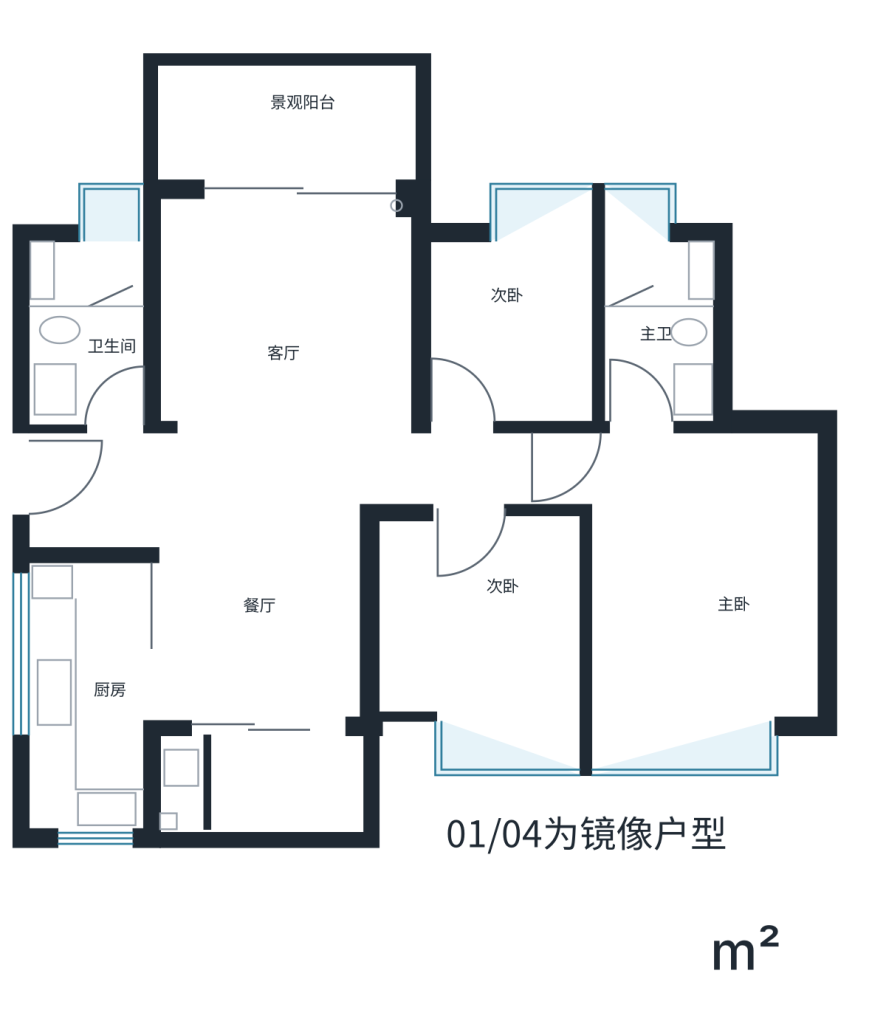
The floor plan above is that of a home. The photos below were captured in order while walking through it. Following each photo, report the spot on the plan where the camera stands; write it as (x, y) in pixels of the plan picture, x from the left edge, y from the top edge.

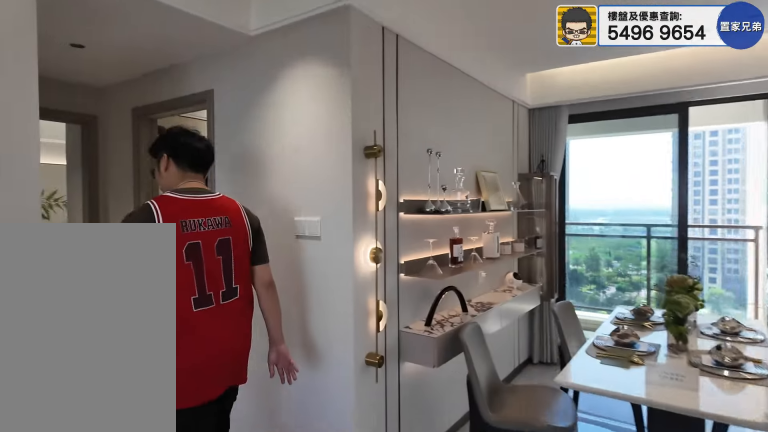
(359, 396)
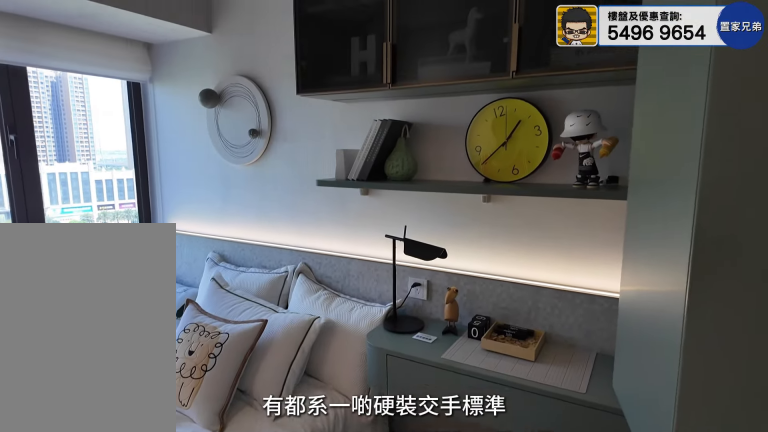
(471, 287)
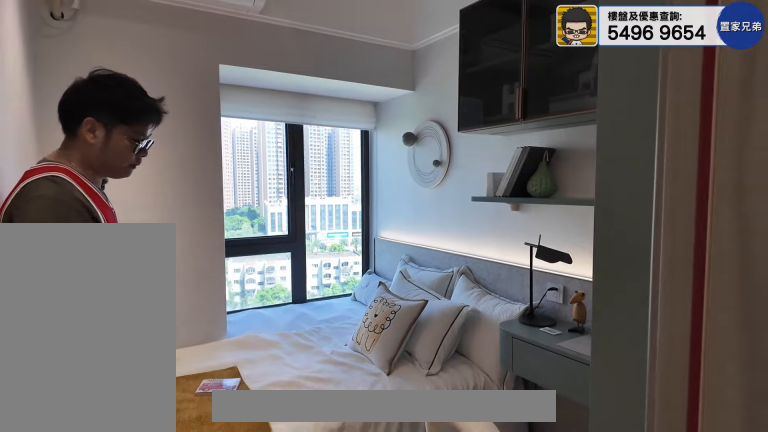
(466, 334)
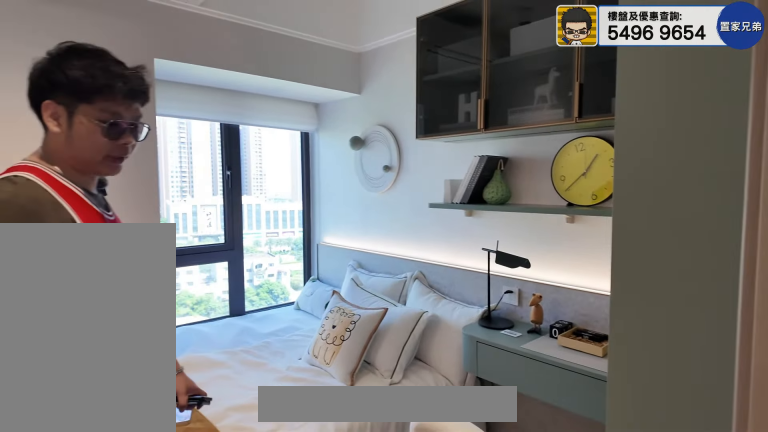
(484, 340)
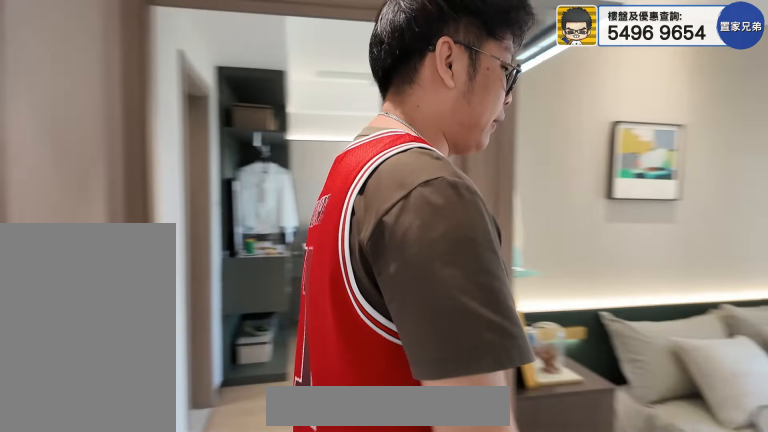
(482, 452)
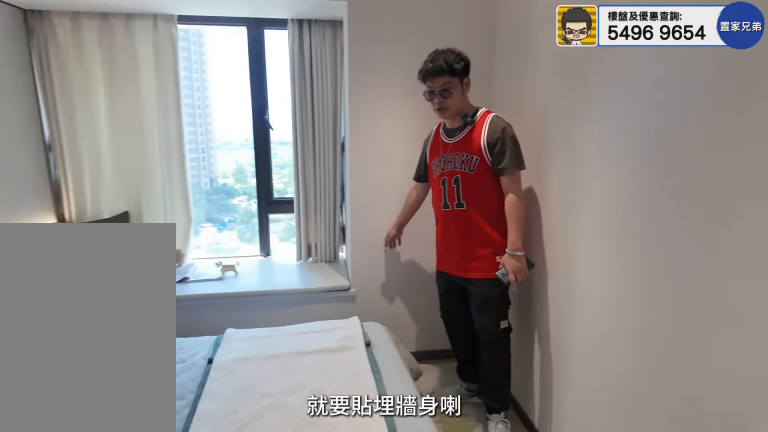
(468, 655)
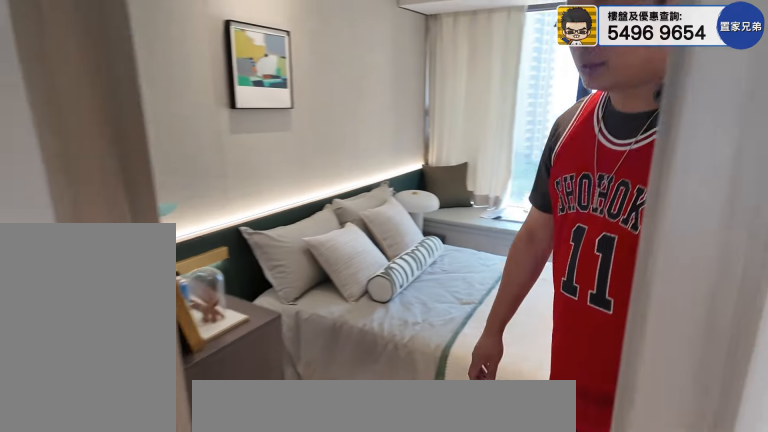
(487, 503)
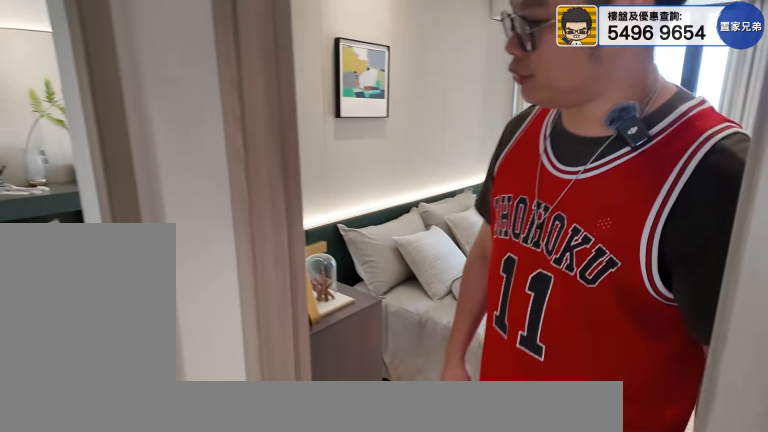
(488, 483)
